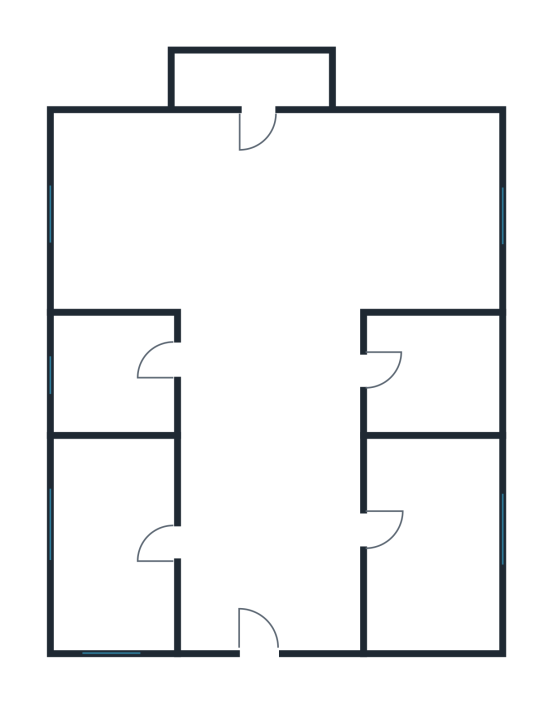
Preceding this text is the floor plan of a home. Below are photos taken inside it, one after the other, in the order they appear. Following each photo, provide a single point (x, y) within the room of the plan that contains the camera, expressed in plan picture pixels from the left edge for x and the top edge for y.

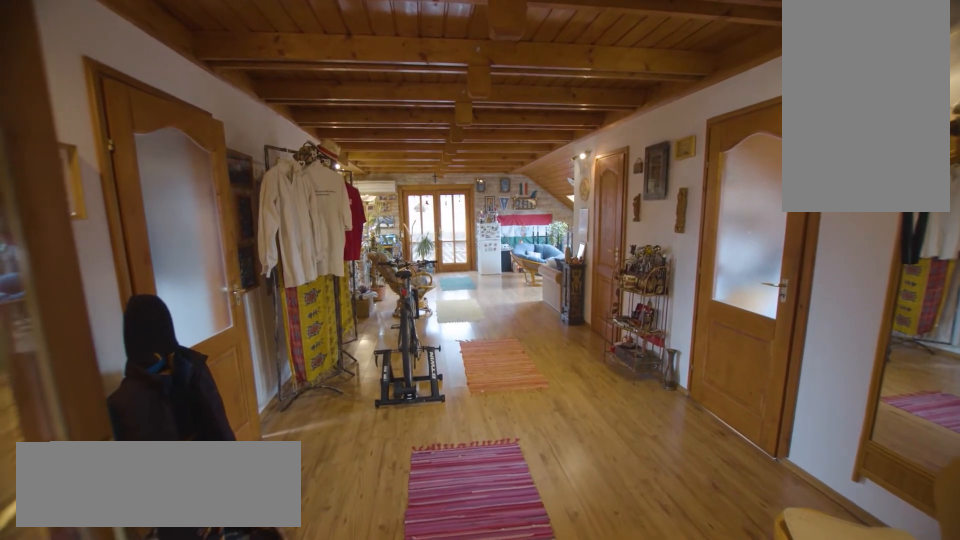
(268, 583)
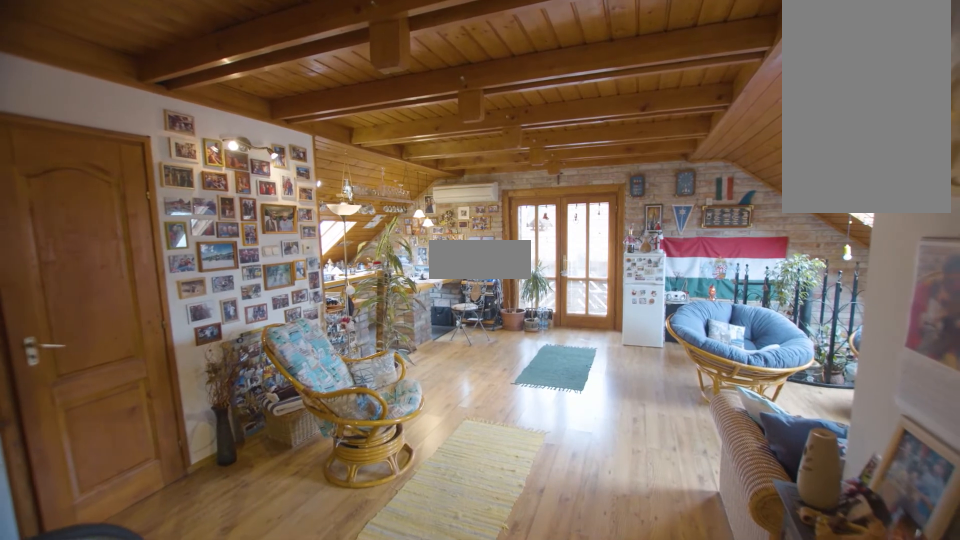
(268, 583)
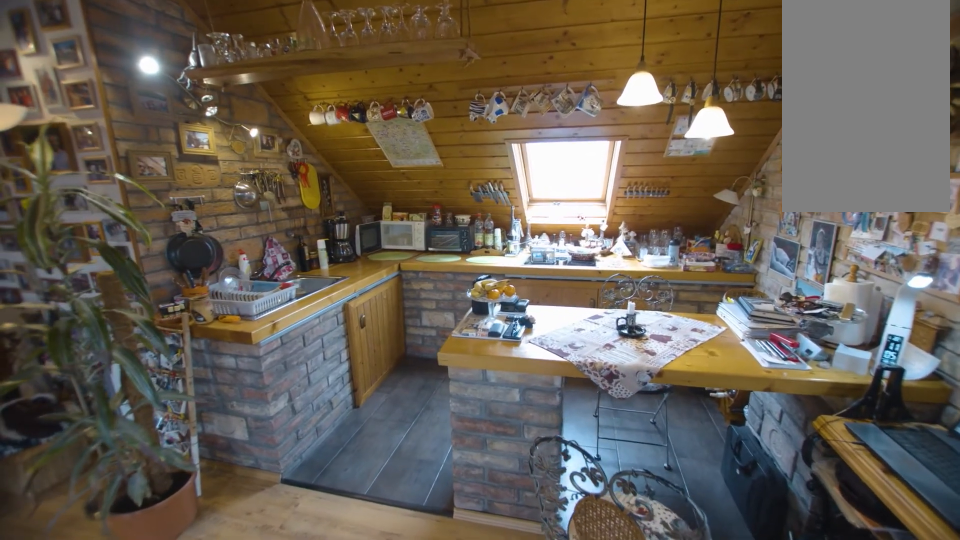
(124, 208)
